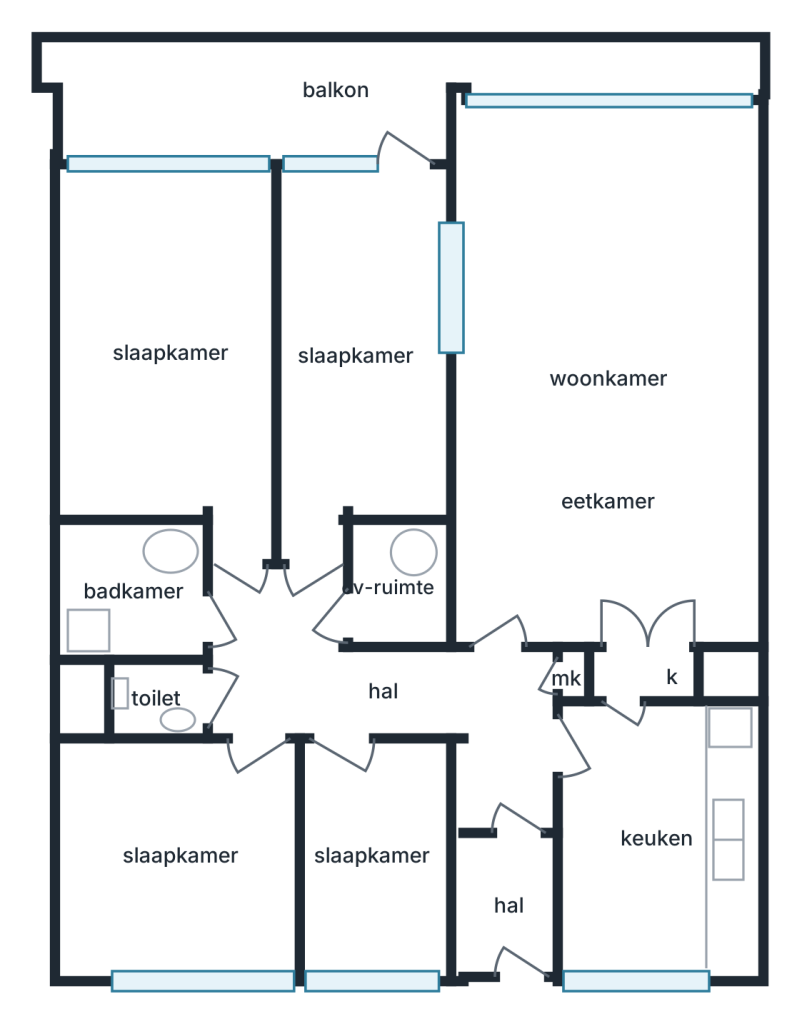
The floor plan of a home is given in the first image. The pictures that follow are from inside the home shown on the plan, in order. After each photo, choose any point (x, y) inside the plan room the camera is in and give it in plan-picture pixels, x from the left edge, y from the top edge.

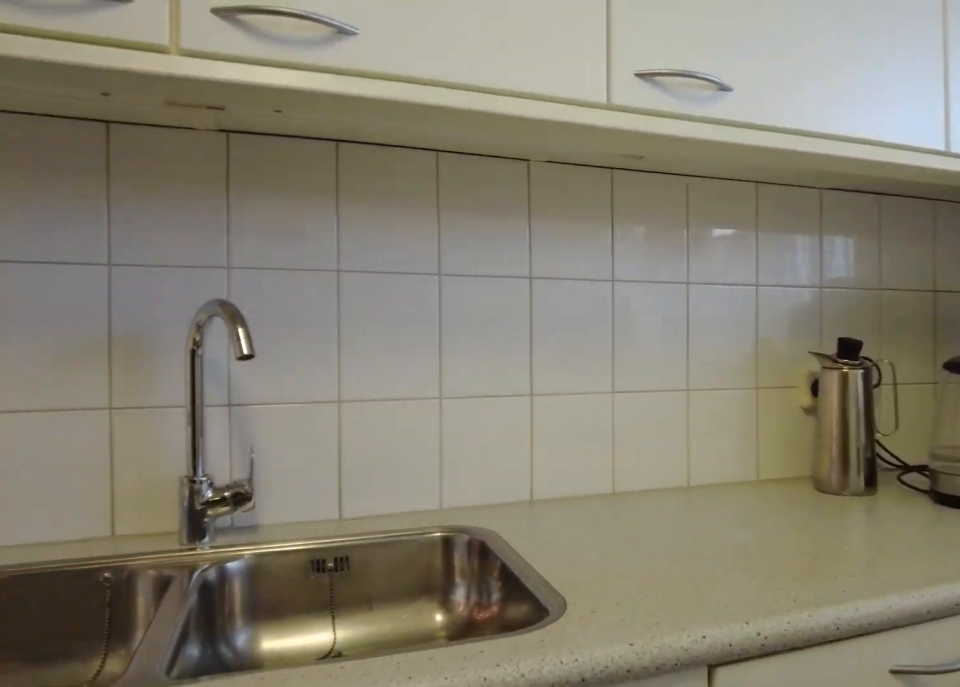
(656, 838)
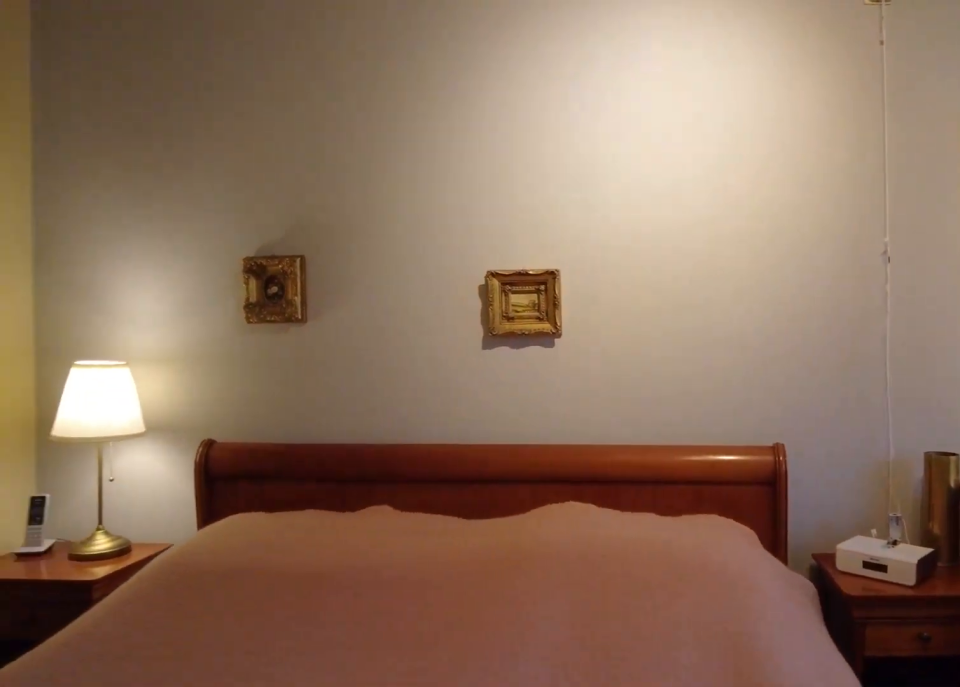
(170, 350)
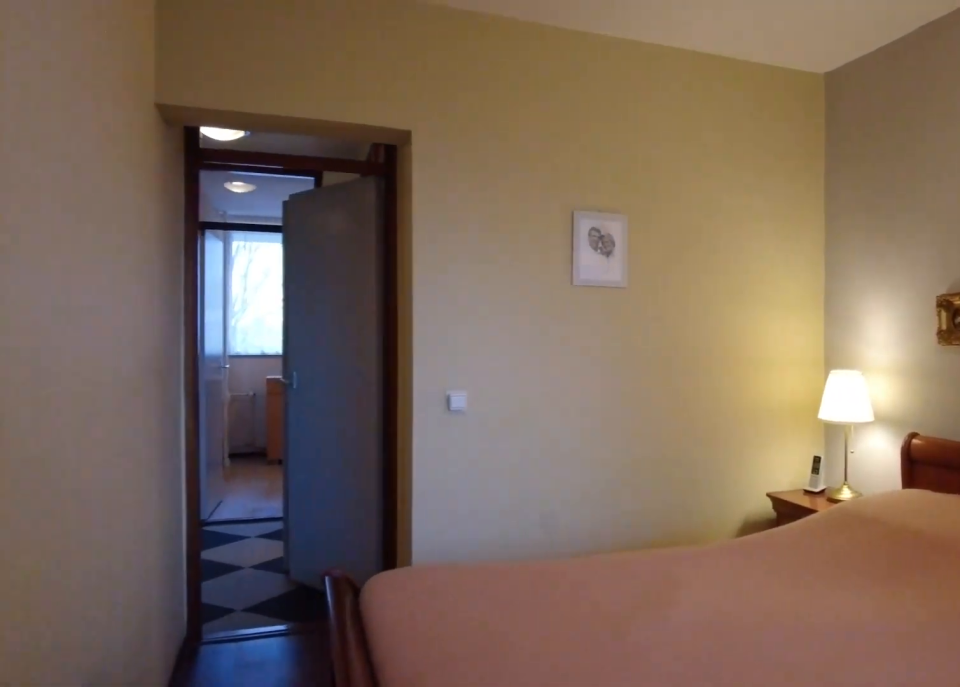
(170, 350)
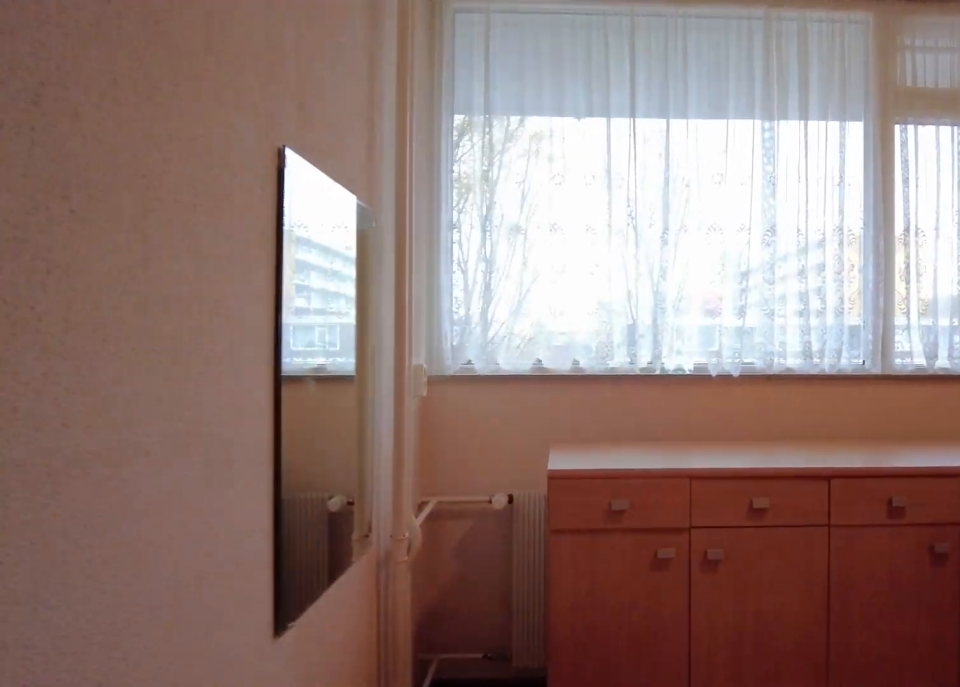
(179, 854)
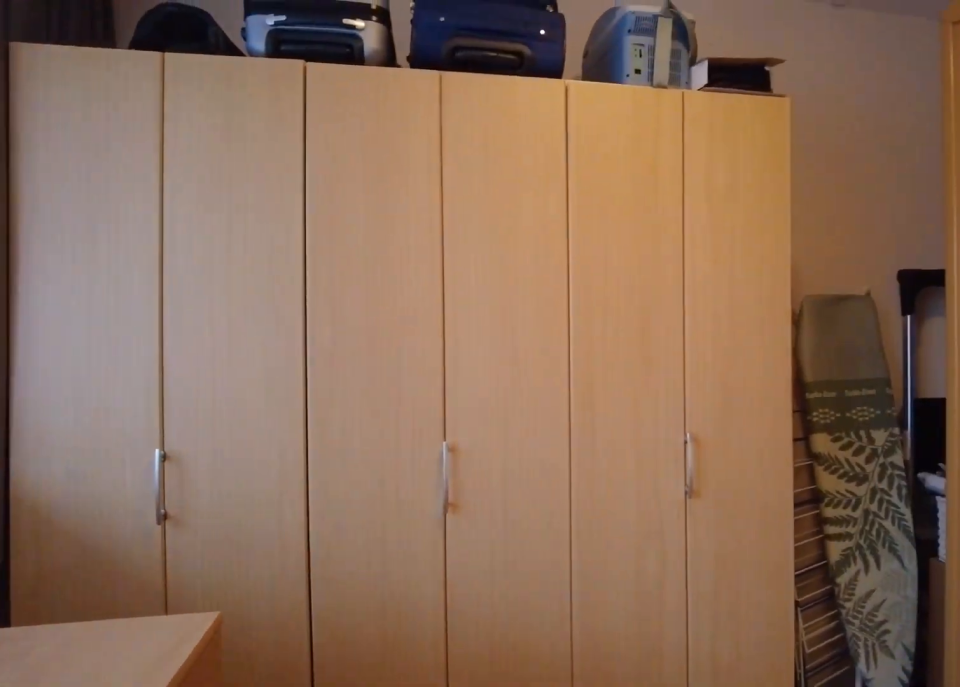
(179, 854)
